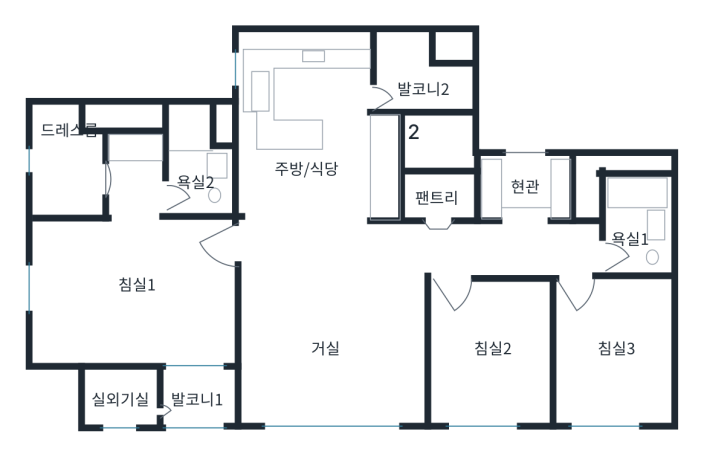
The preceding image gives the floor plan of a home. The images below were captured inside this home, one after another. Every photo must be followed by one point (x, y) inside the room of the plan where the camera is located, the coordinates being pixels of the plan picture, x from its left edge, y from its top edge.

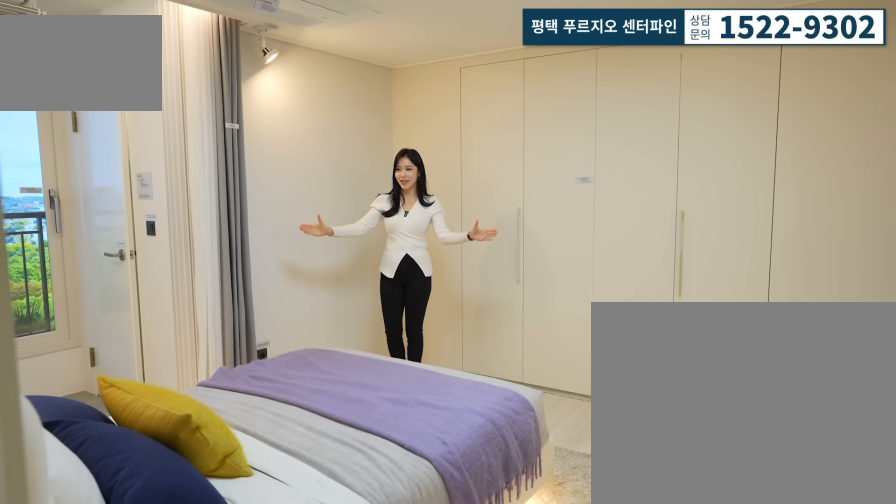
(132, 282)
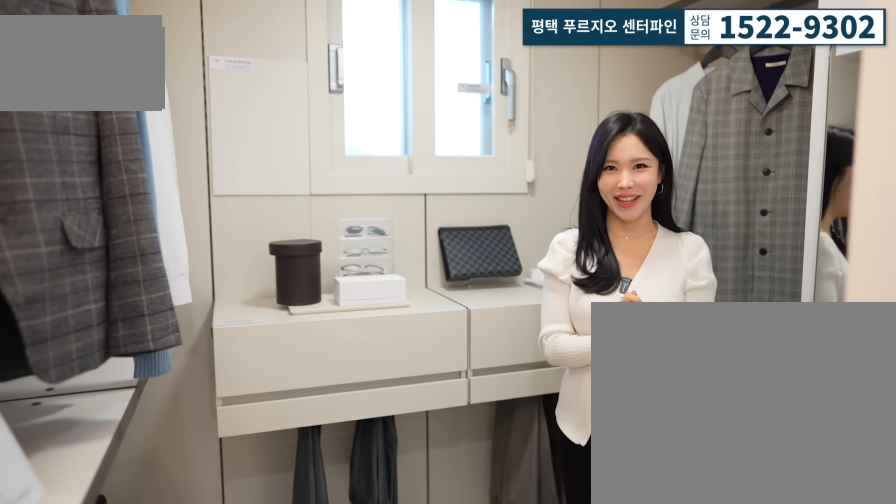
(77, 162)
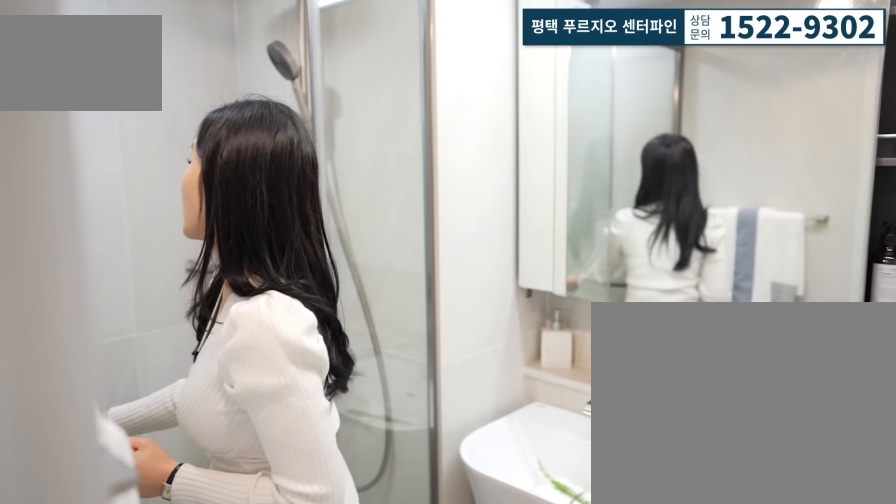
(193, 178)
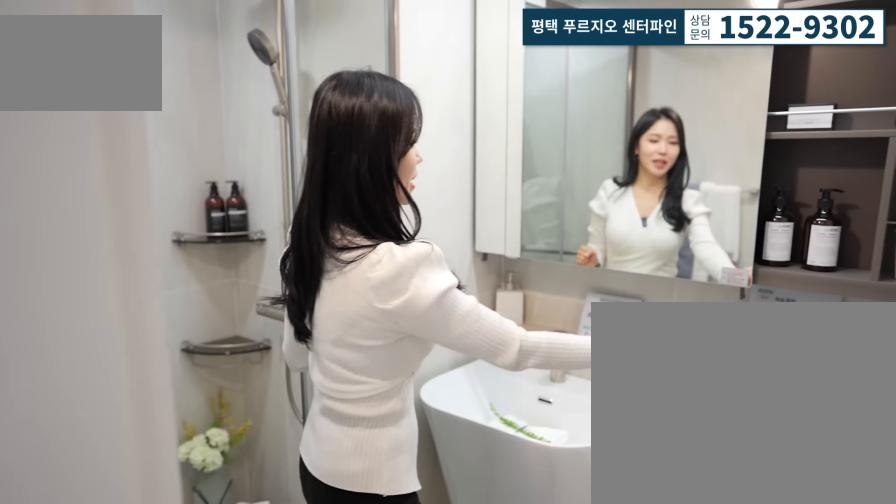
(193, 178)
